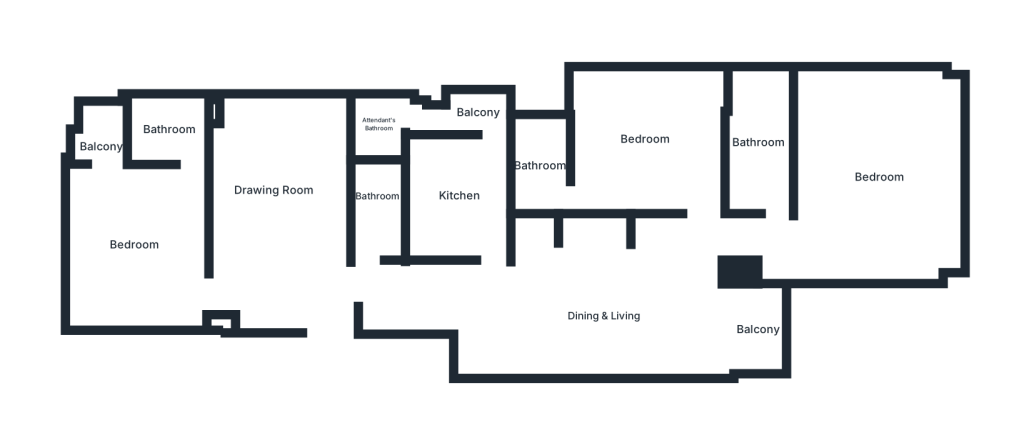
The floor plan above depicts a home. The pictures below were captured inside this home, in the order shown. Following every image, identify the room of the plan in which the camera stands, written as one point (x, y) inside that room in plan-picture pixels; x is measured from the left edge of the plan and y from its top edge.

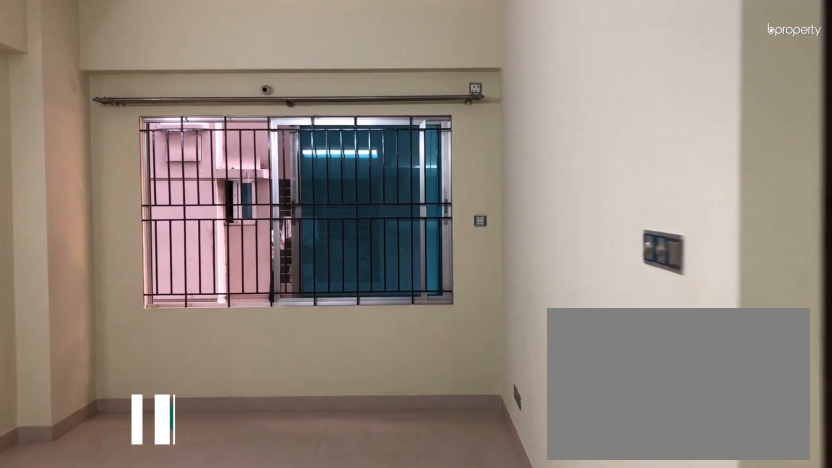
(319, 294)
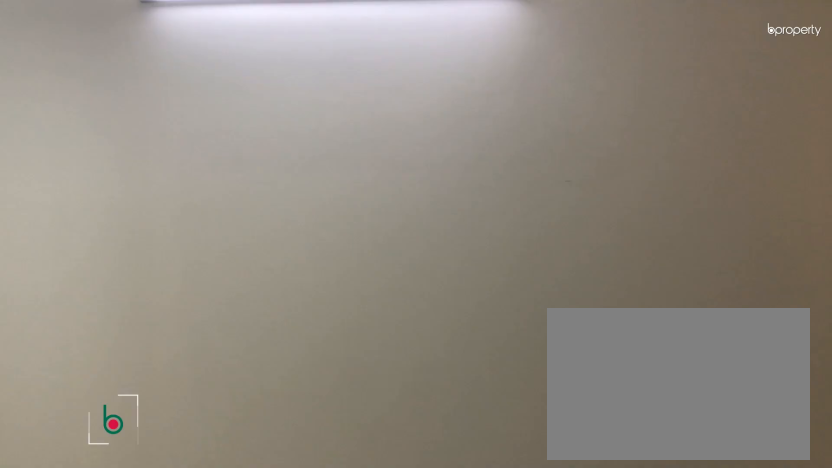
(283, 194)
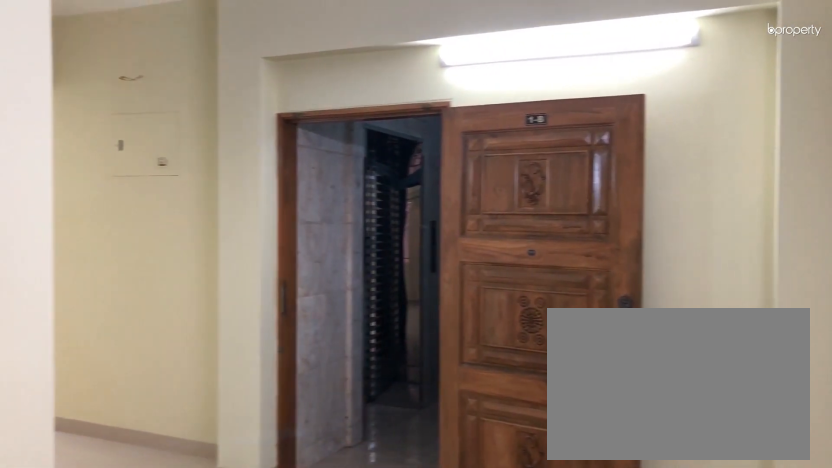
(283, 194)
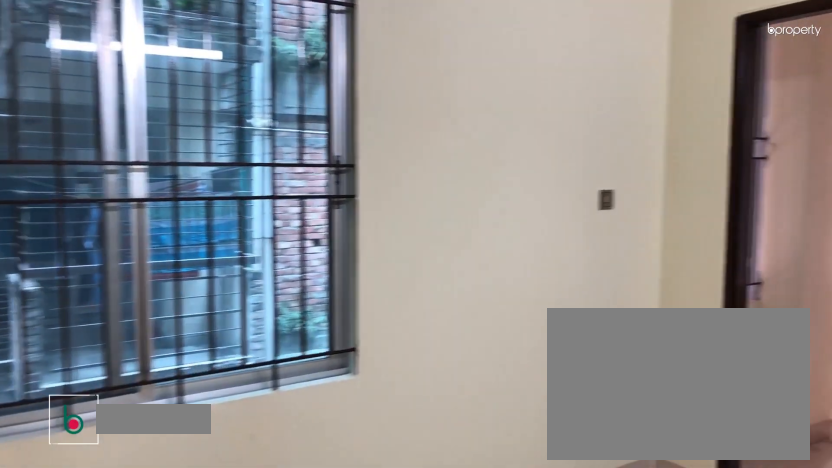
(137, 246)
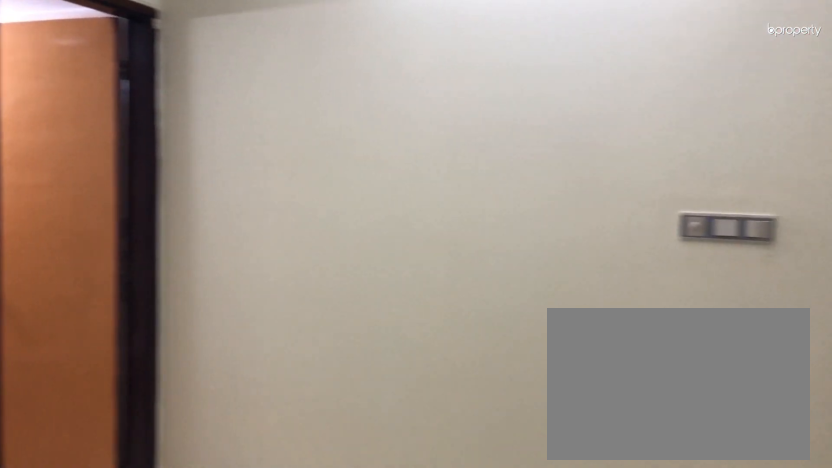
(137, 246)
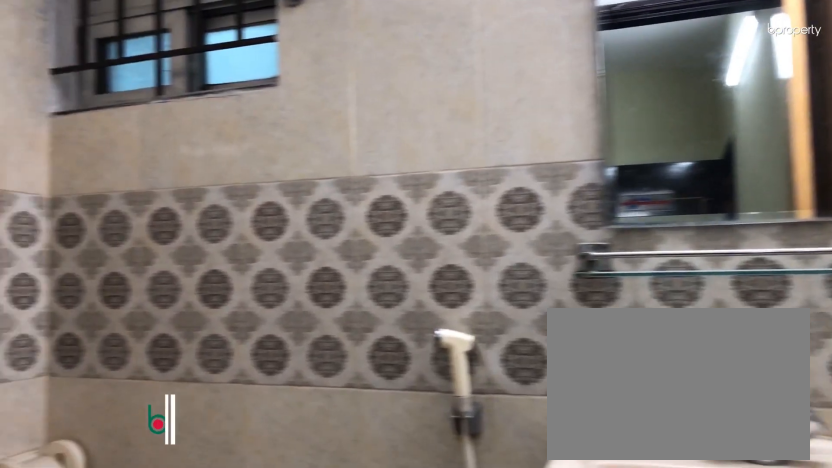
(161, 128)
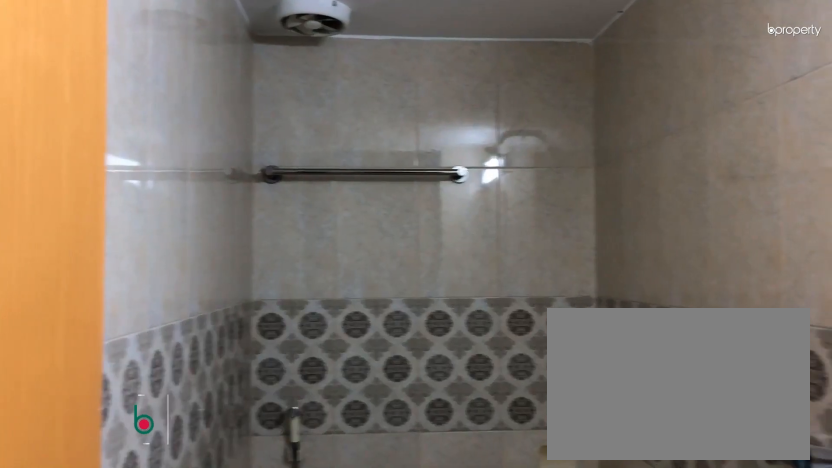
(376, 205)
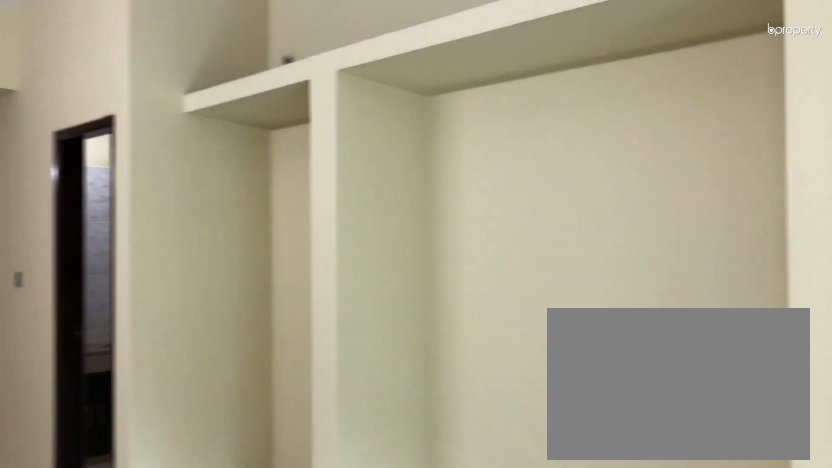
(603, 310)
